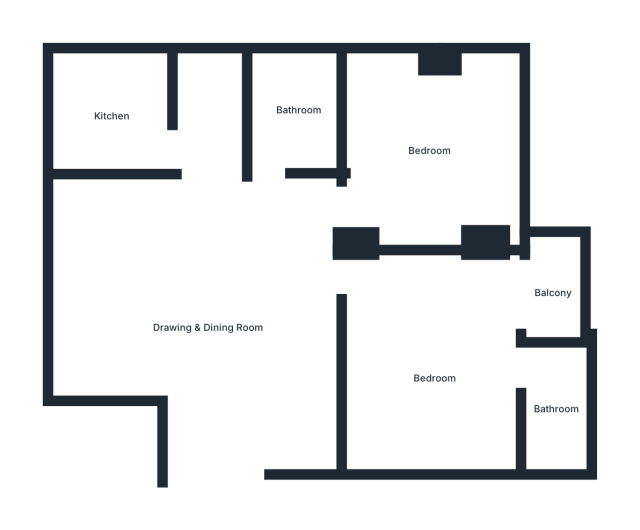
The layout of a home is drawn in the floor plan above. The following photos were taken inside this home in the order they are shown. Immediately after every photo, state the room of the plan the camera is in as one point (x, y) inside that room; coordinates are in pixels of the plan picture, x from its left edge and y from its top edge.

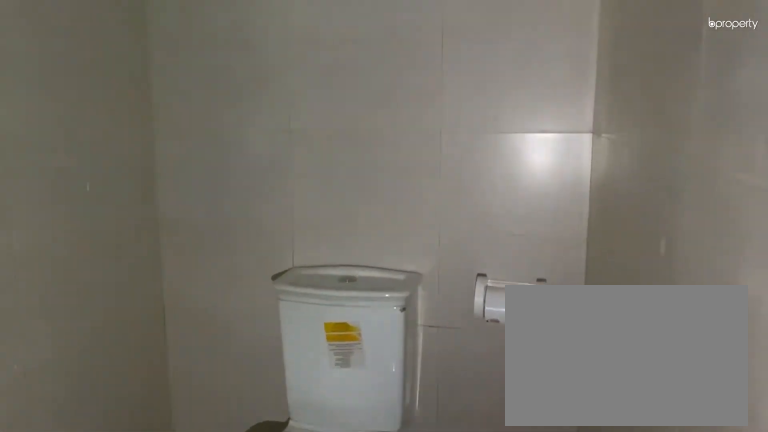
(556, 410)
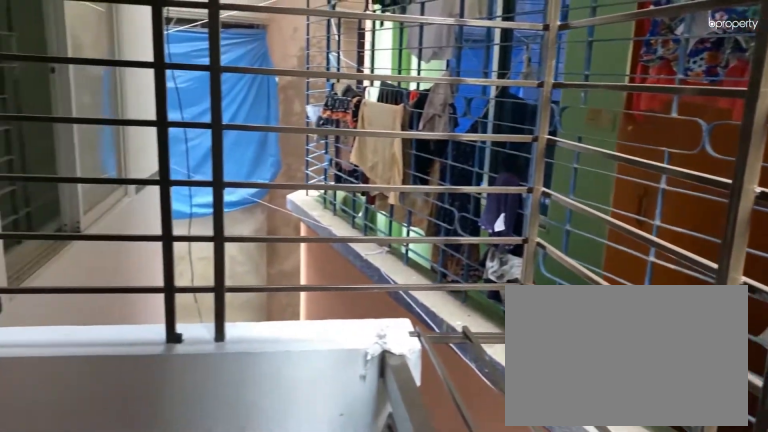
(556, 290)
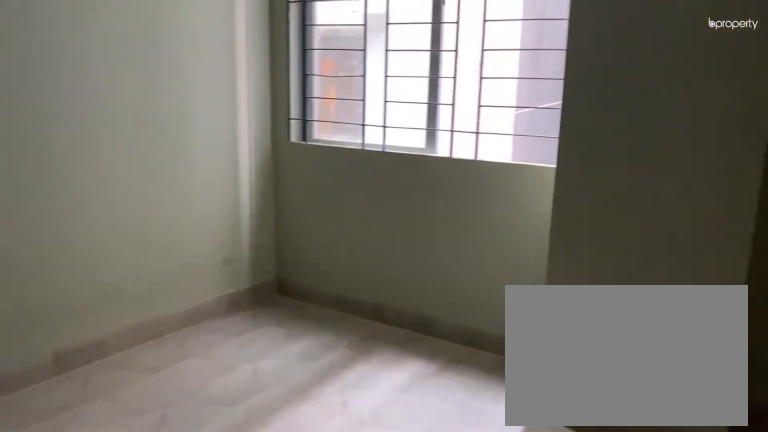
(430, 149)
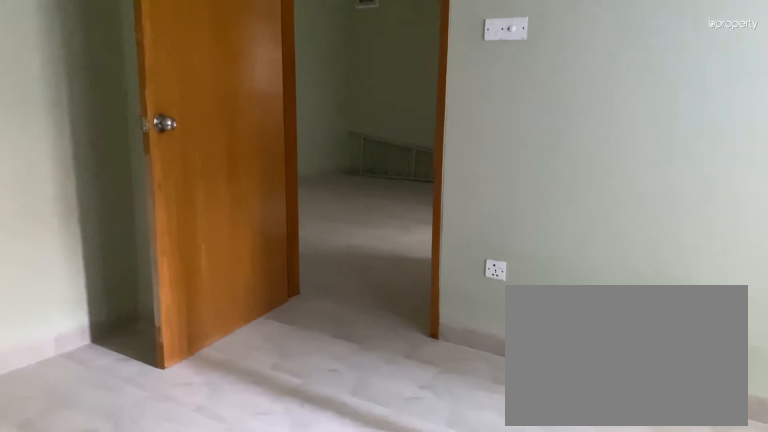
(430, 149)
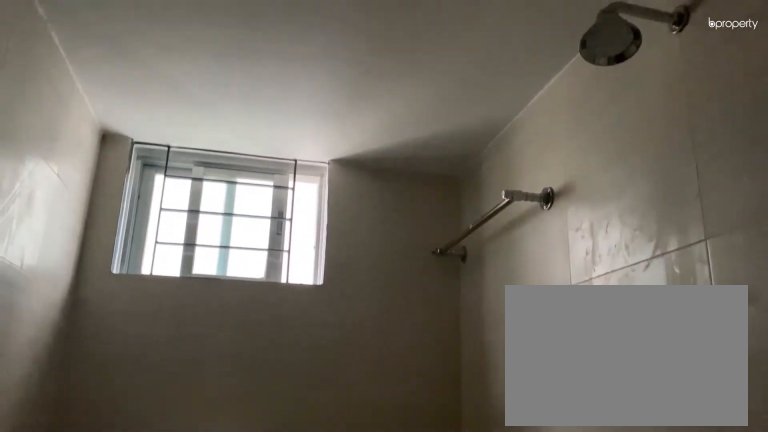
(303, 111)
